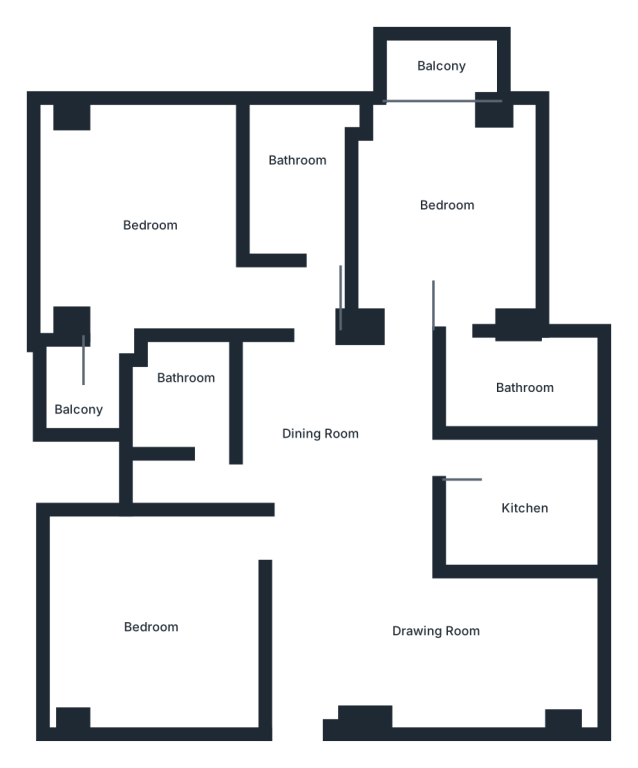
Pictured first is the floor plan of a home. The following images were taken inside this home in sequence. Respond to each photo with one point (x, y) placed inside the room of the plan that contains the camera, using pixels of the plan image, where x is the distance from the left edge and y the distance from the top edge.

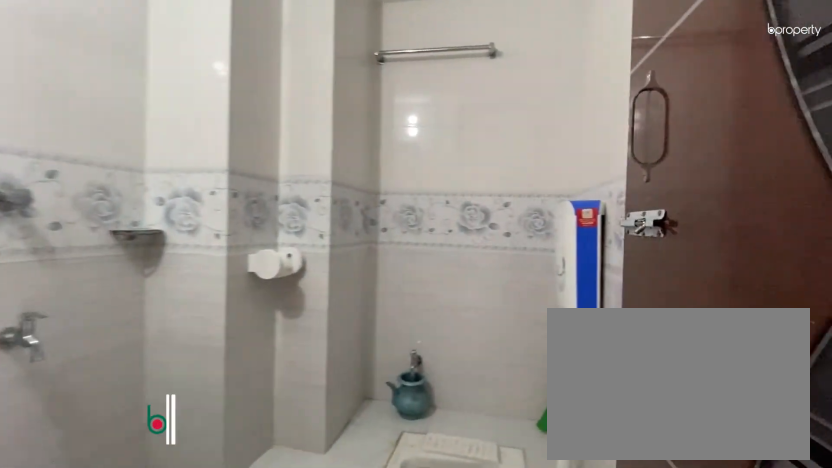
(186, 390)
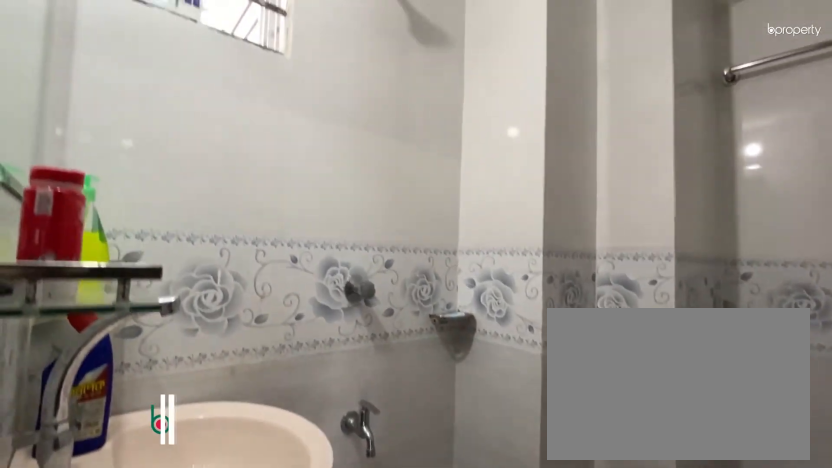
(186, 390)
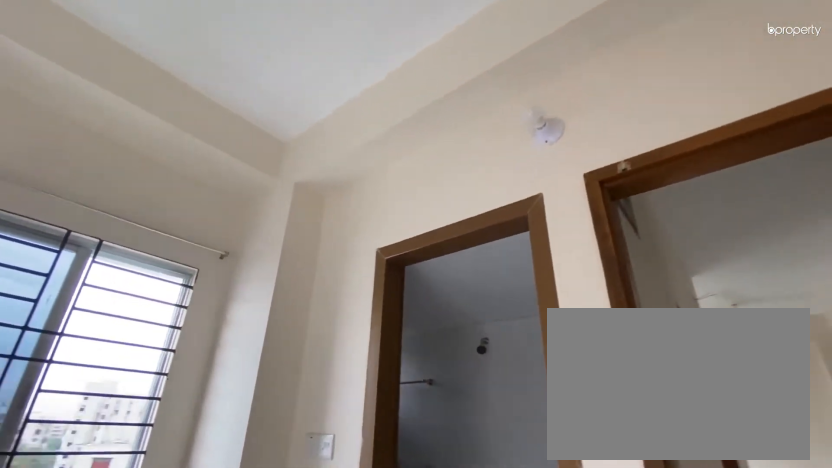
(442, 205)
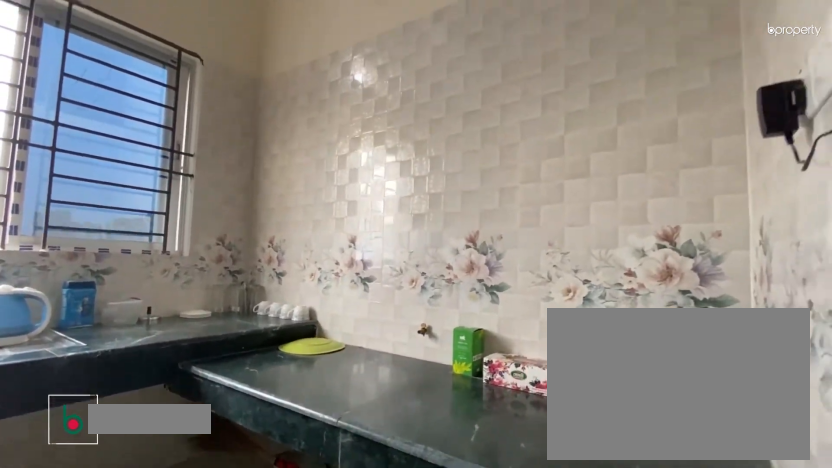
(528, 510)
